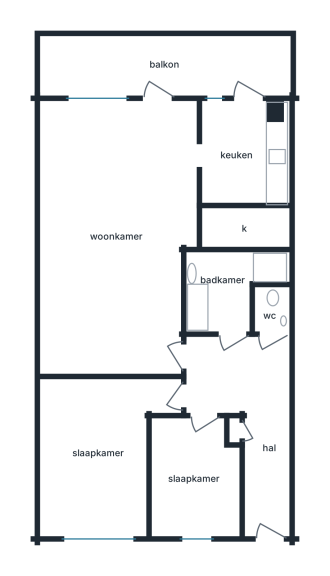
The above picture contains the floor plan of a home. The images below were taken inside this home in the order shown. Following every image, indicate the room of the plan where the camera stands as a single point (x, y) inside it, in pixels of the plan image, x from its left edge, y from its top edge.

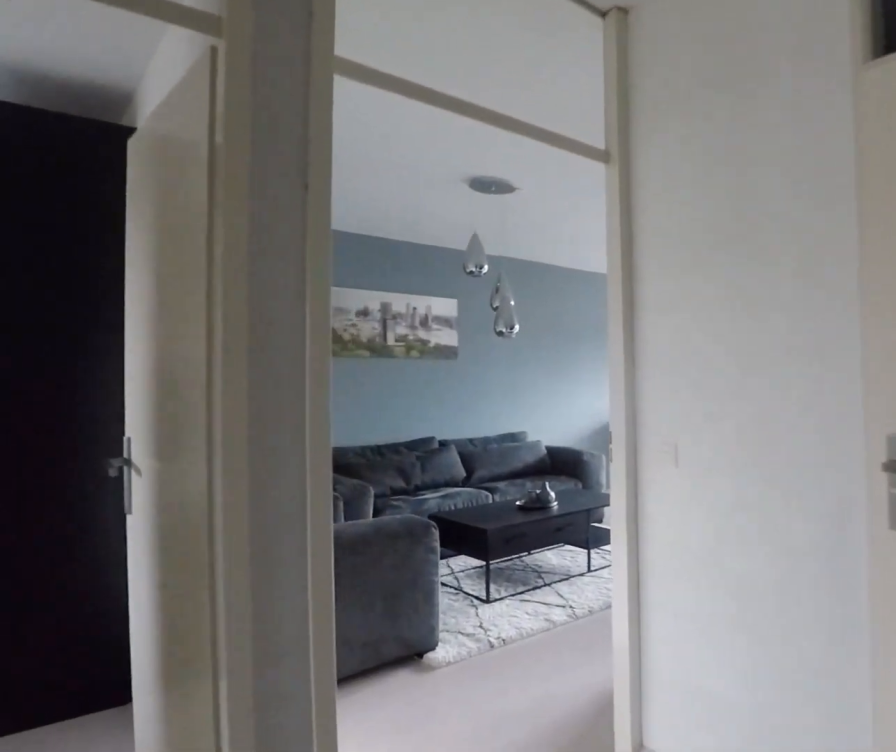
(247, 413)
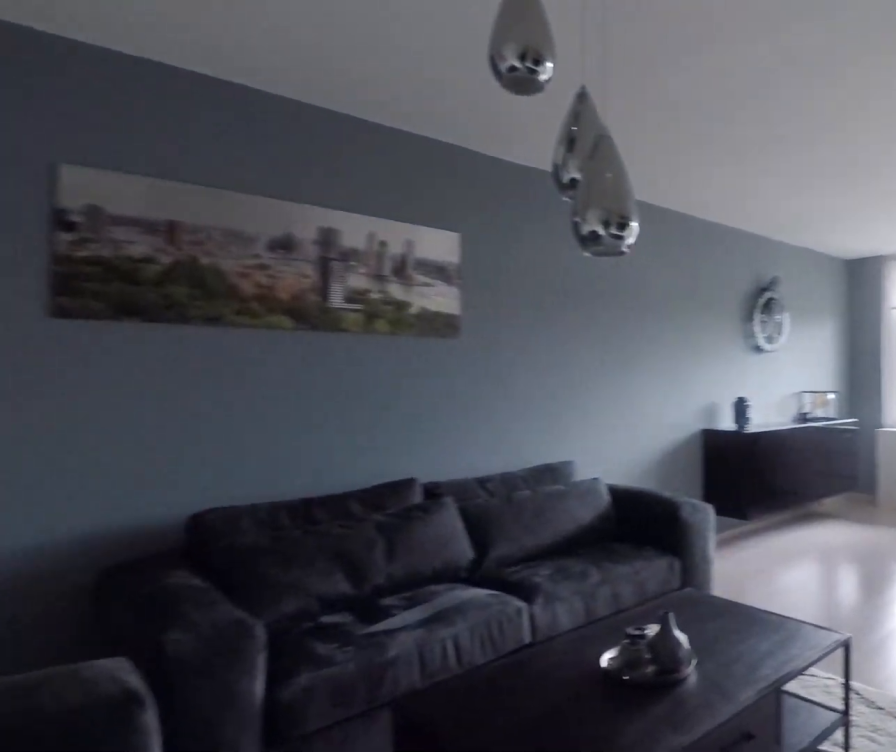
(116, 233)
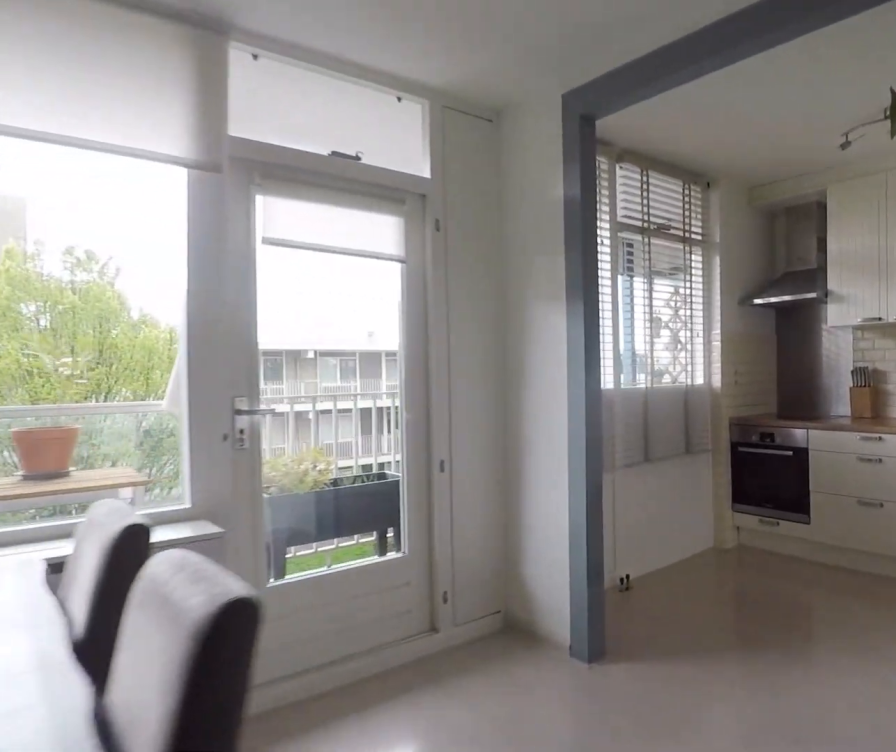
(116, 233)
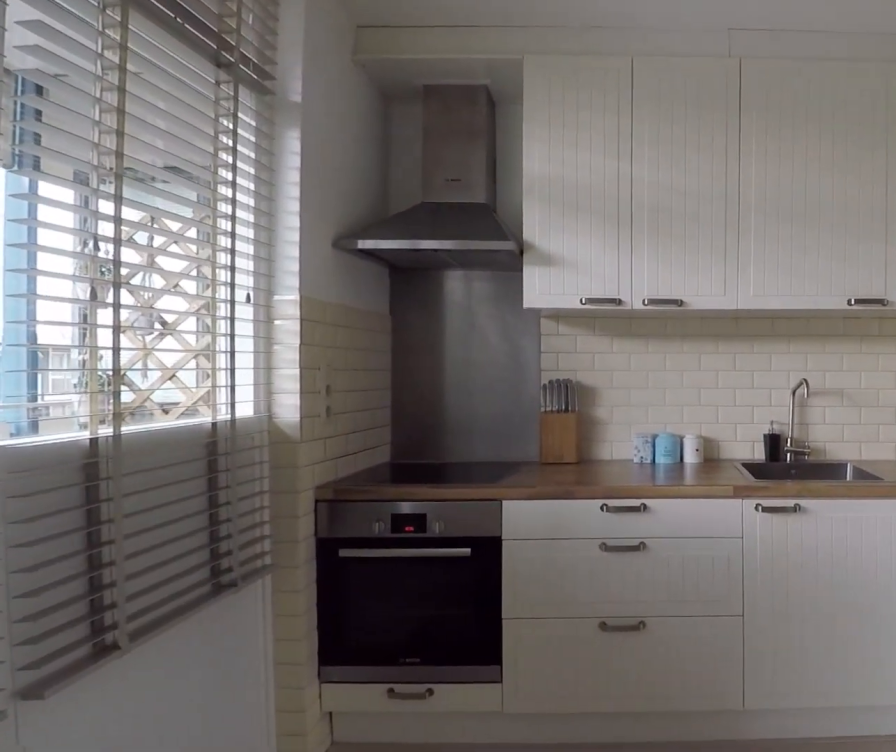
(242, 154)
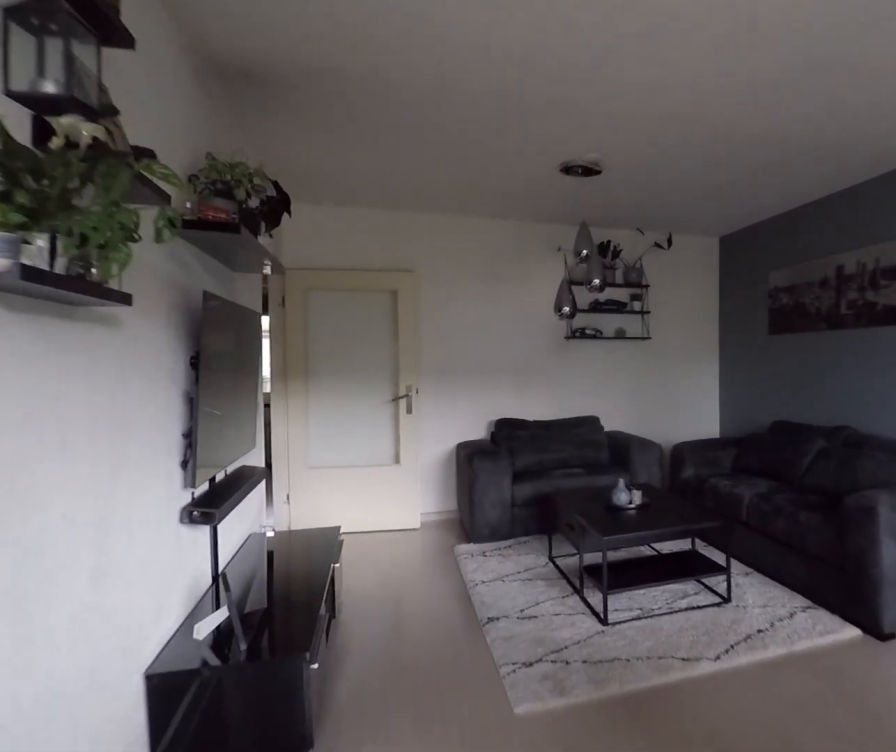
(116, 233)
